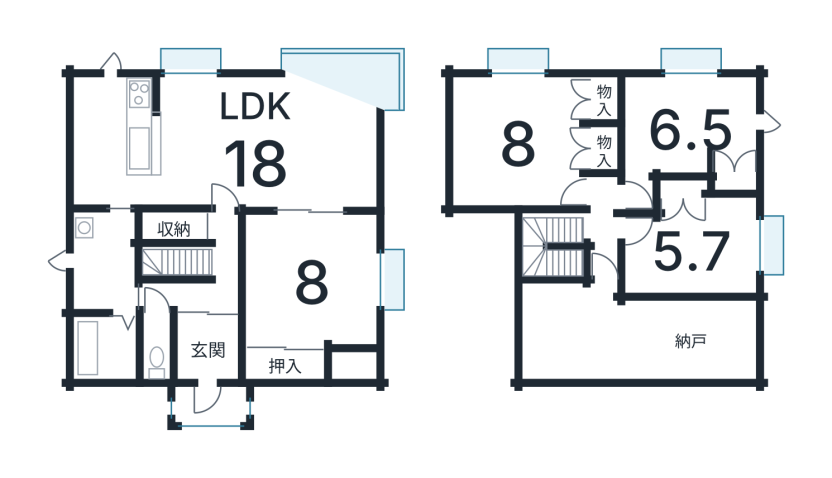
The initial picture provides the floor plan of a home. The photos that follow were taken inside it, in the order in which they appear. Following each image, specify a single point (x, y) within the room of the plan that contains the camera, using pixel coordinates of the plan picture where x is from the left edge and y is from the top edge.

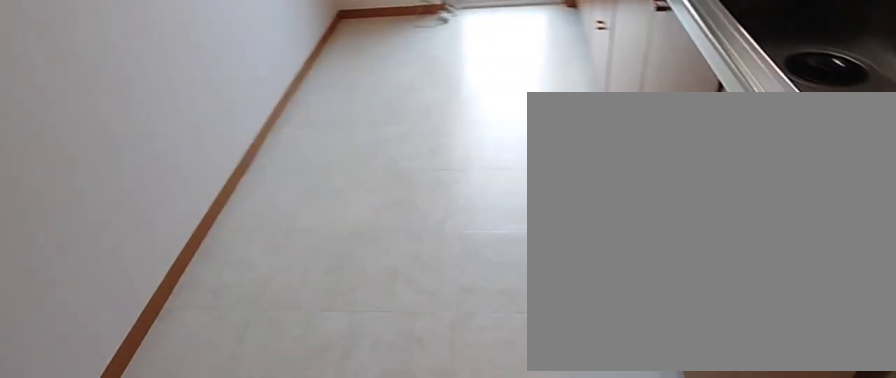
(102, 142)
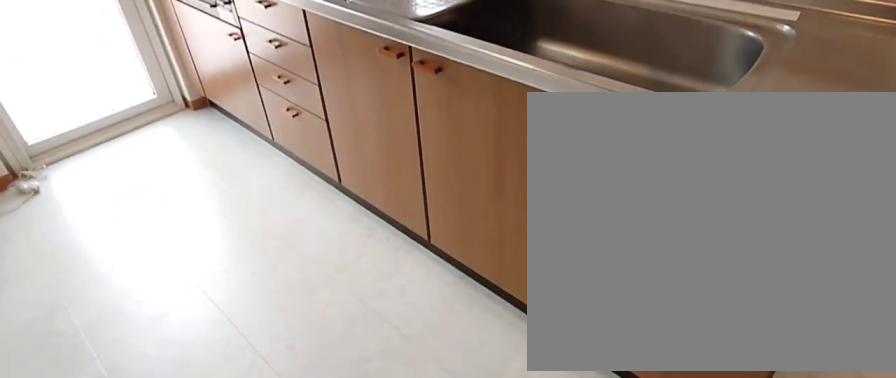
(102, 142)
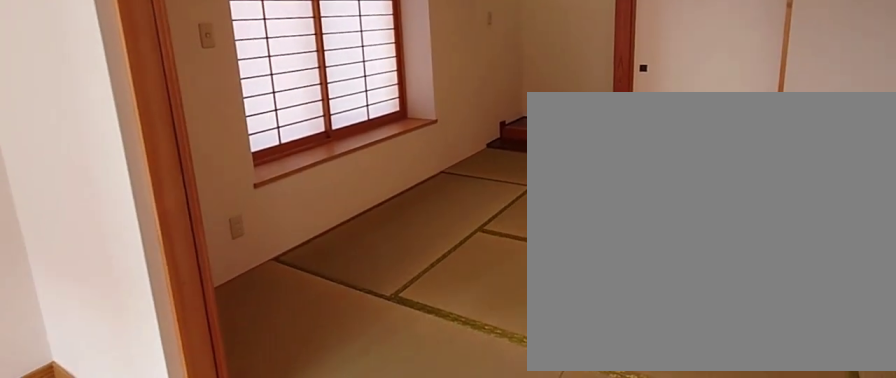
(312, 286)
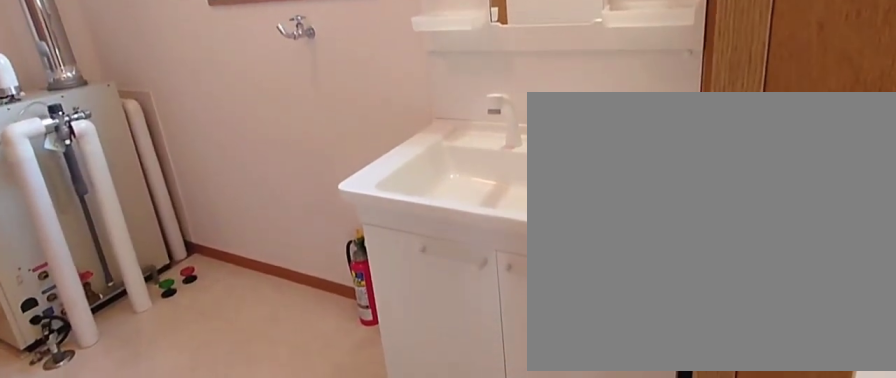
(100, 272)
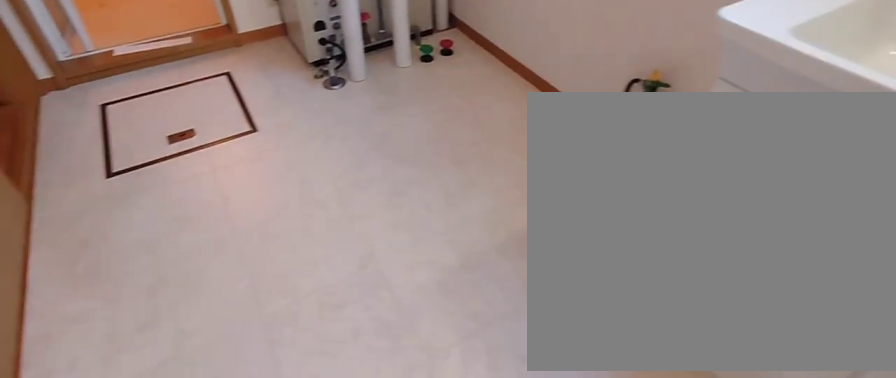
(100, 272)
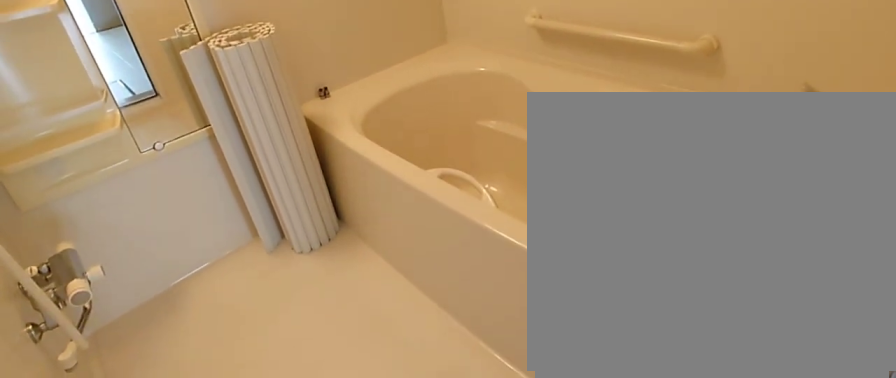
(103, 353)
